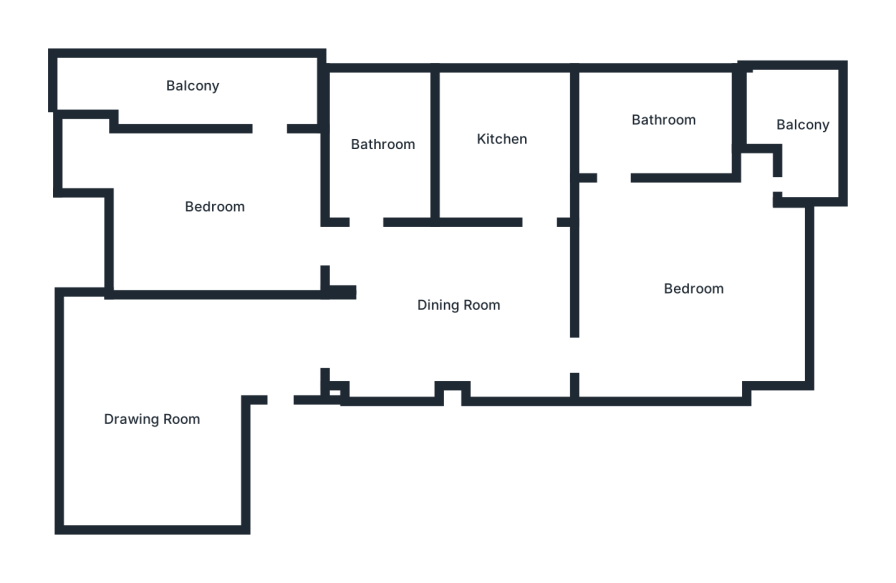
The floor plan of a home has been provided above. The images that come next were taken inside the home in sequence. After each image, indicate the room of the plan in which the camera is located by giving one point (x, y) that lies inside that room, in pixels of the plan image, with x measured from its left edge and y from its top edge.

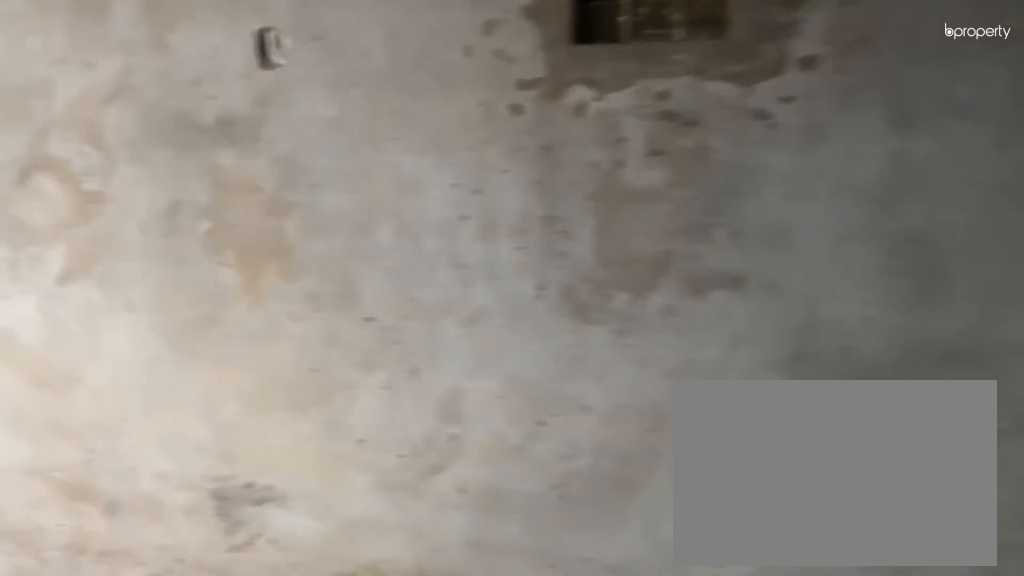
(231, 354)
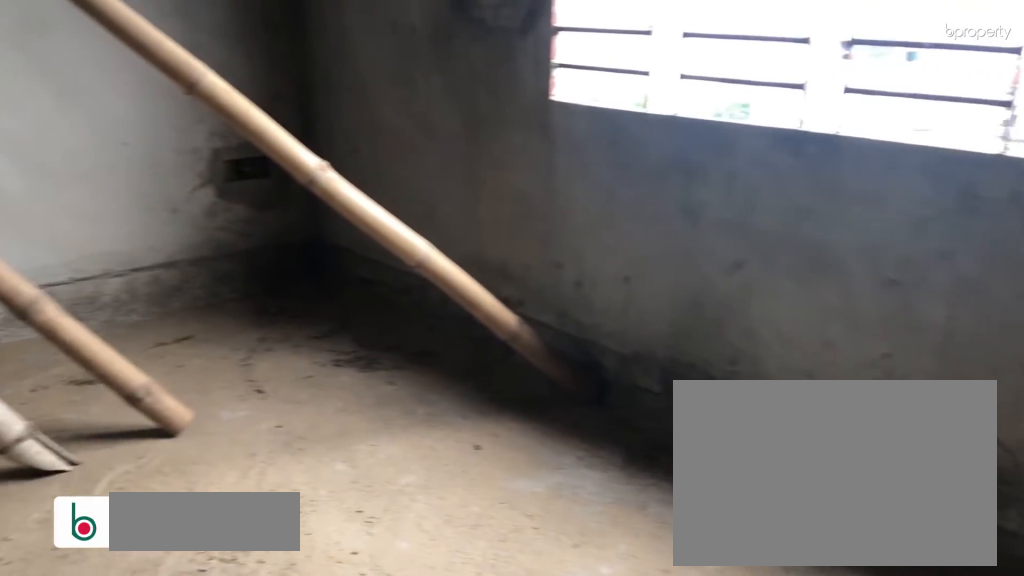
(152, 417)
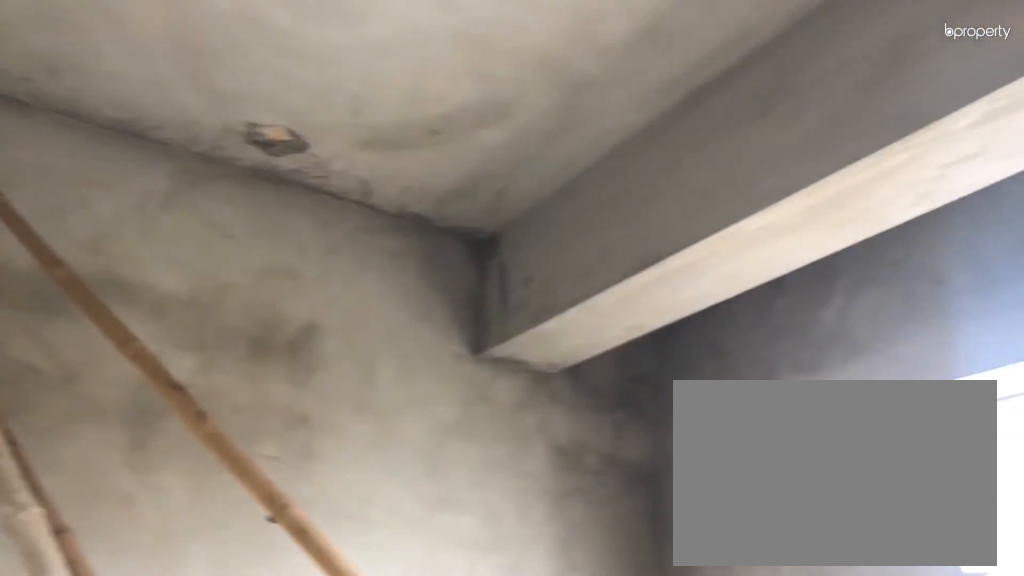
(152, 417)
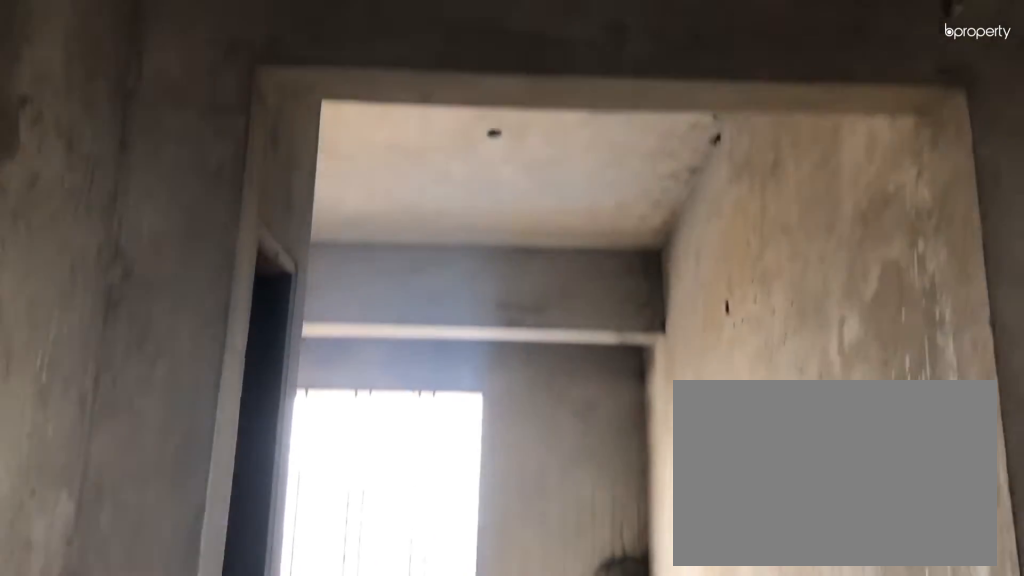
(451, 305)
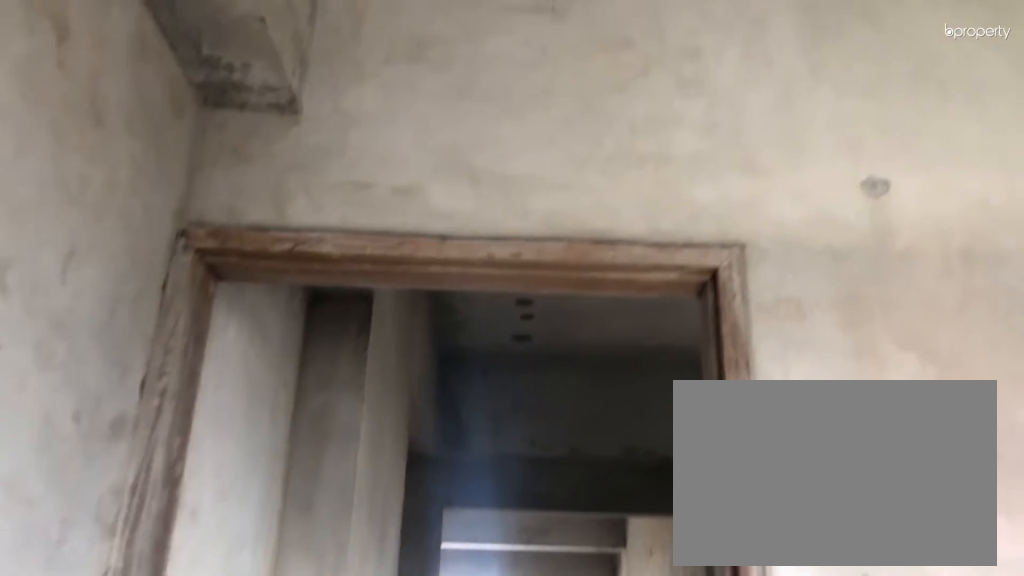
(695, 290)
